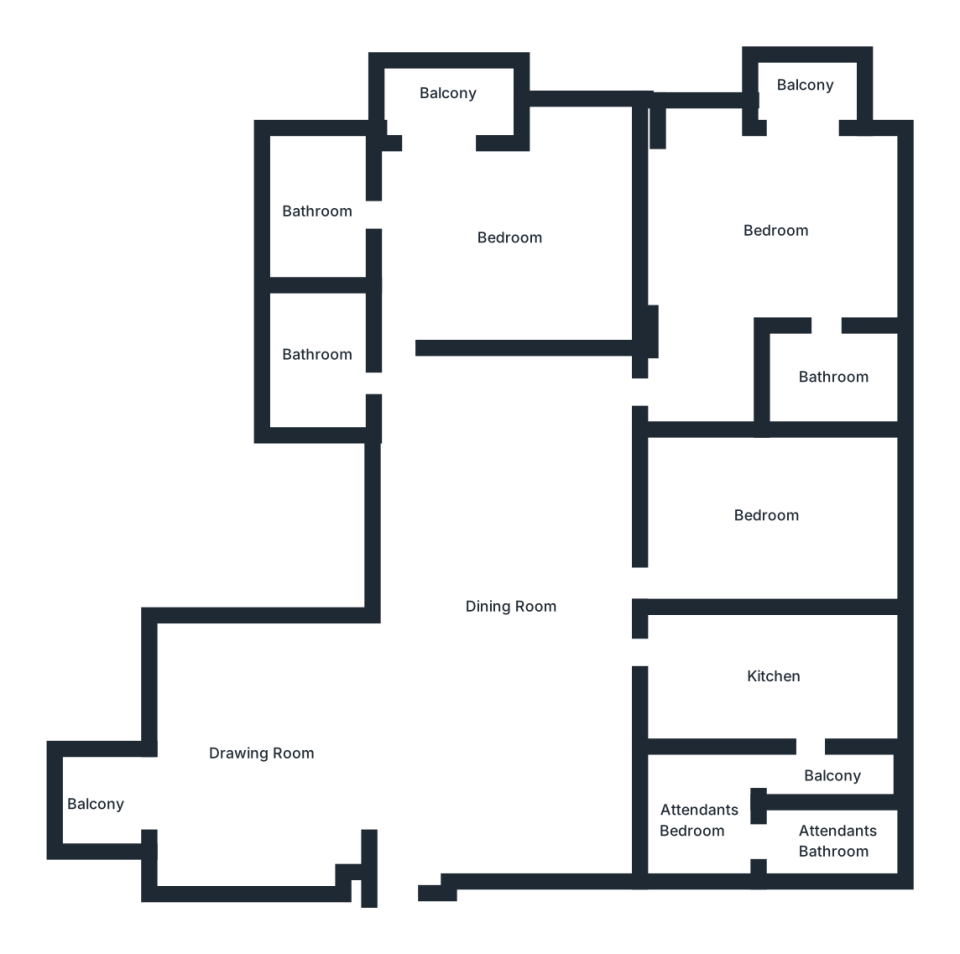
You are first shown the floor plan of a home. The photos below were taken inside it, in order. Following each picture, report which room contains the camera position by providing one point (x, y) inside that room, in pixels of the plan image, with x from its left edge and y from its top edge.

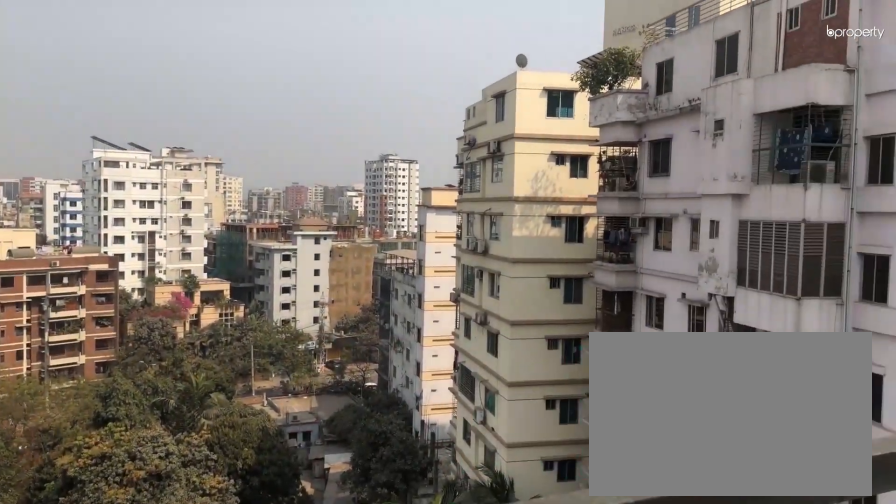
(88, 805)
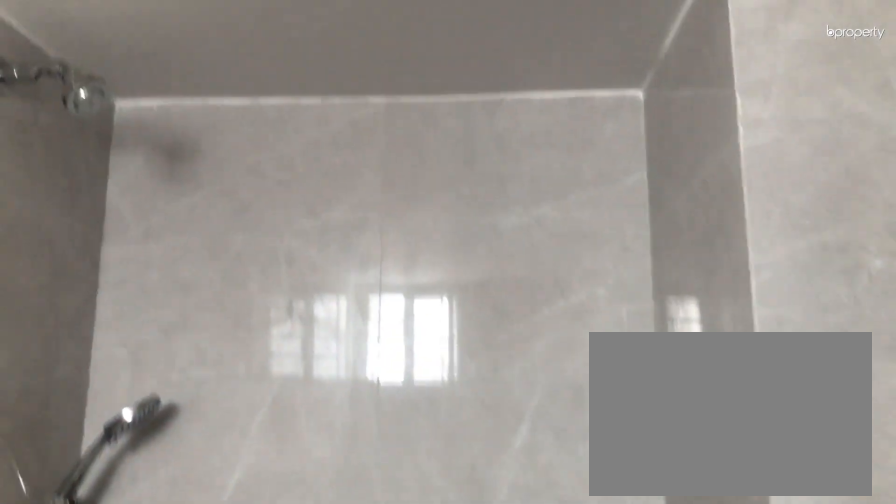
(312, 354)
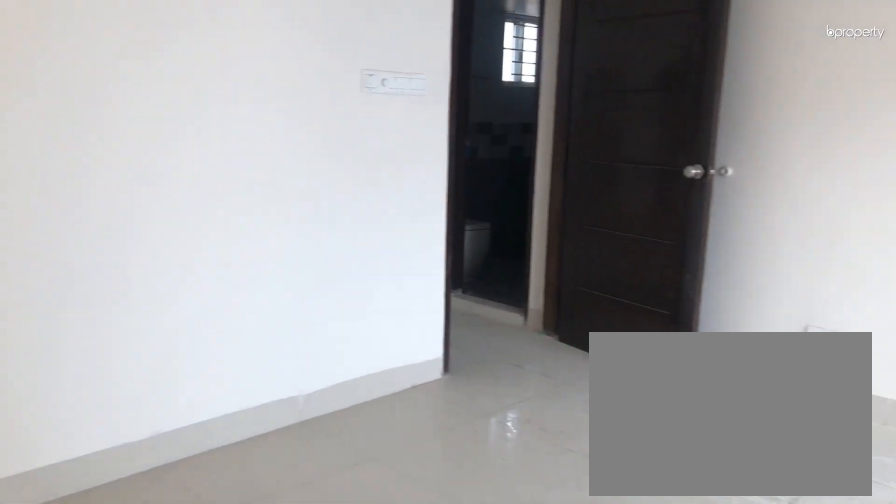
(512, 238)
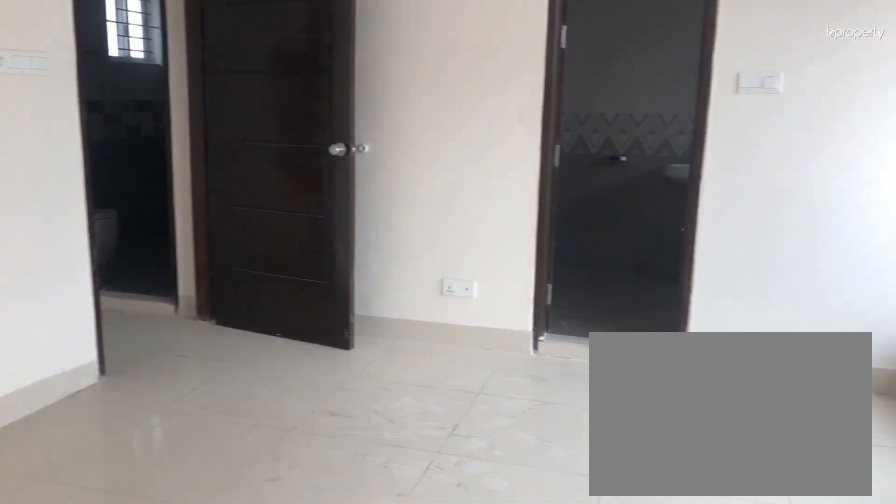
(512, 238)
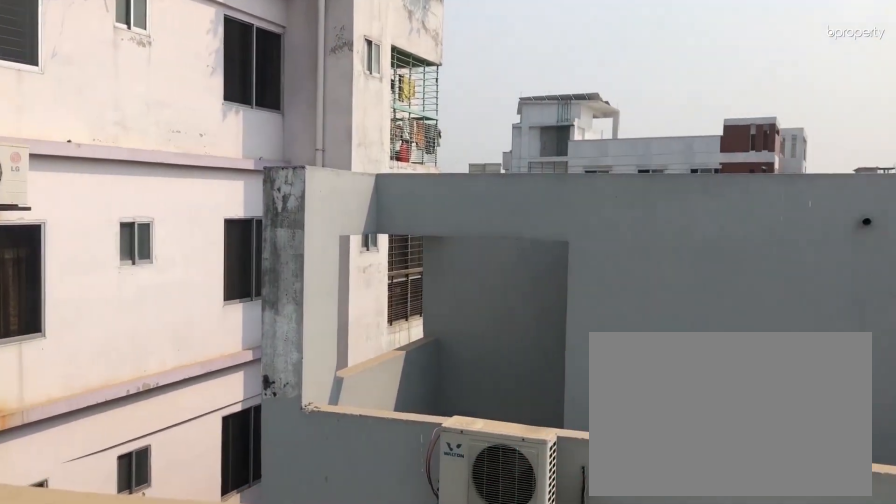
(446, 94)
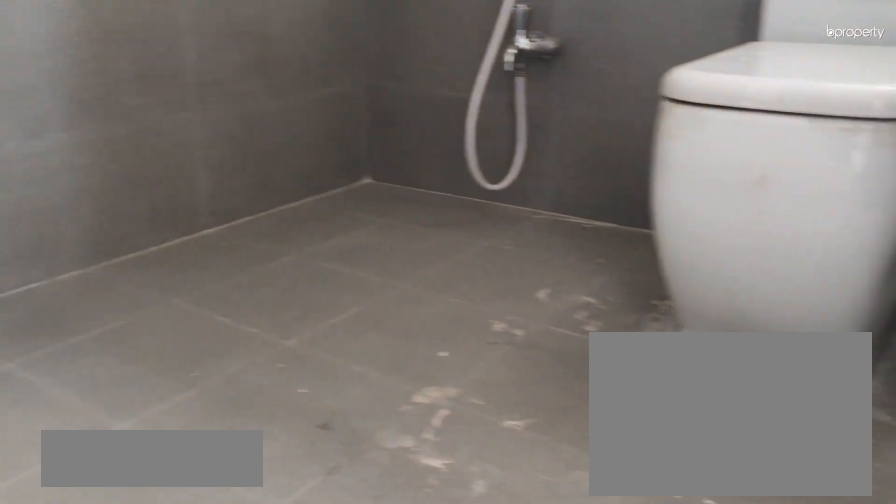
(309, 213)
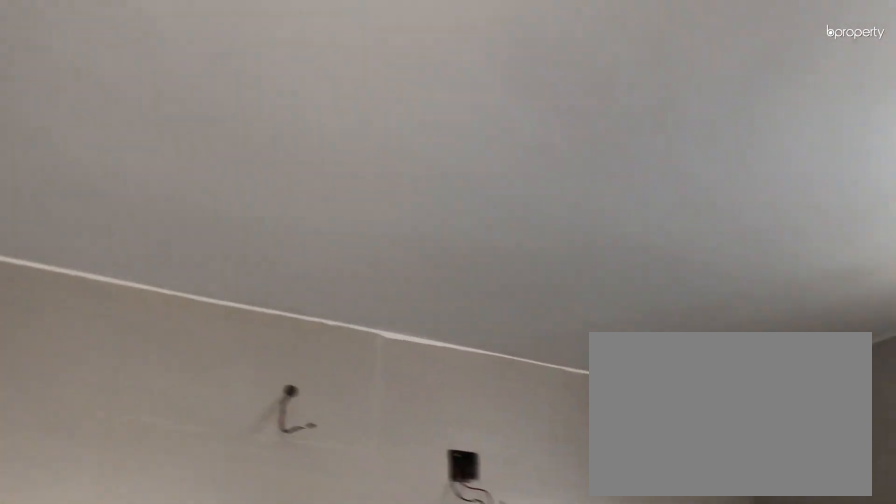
(309, 213)
